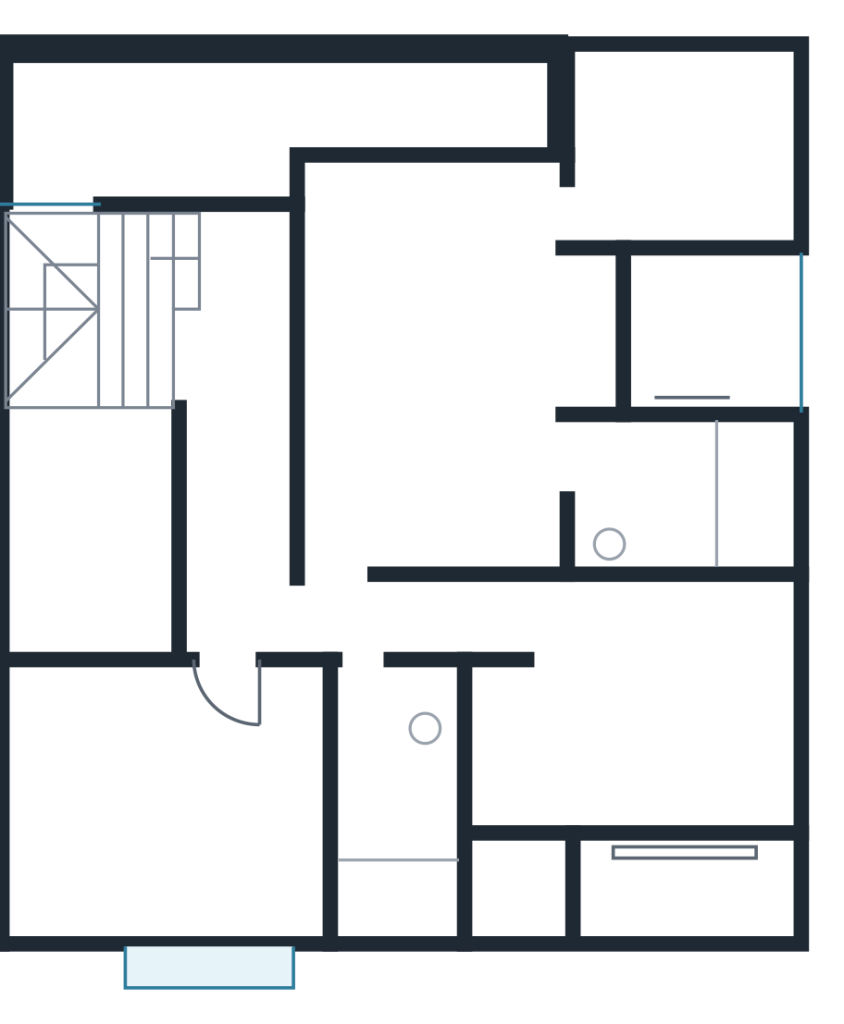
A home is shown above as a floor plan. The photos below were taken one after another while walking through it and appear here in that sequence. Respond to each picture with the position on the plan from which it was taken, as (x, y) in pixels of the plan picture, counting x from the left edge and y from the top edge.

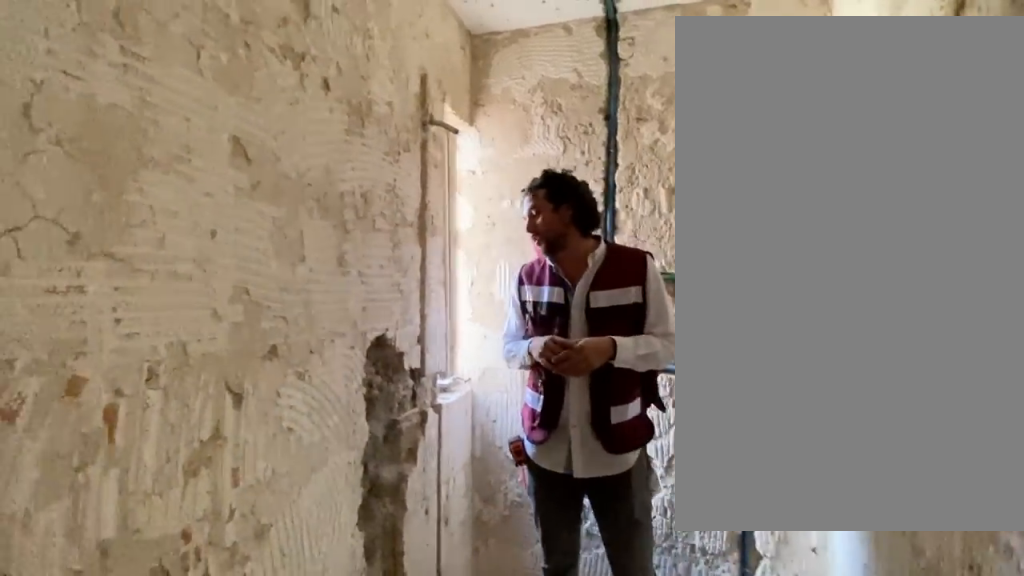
(368, 679)
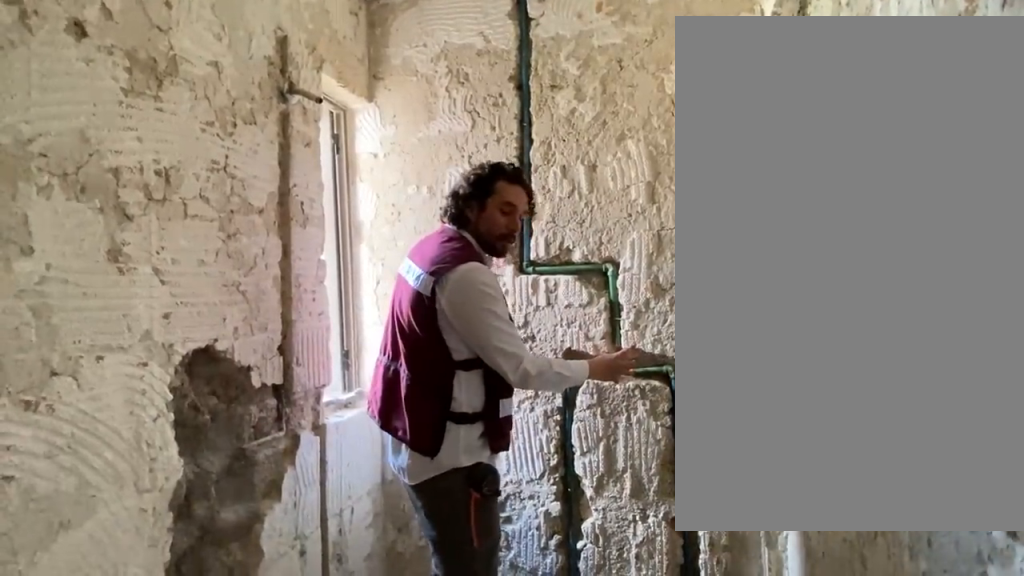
(389, 770)
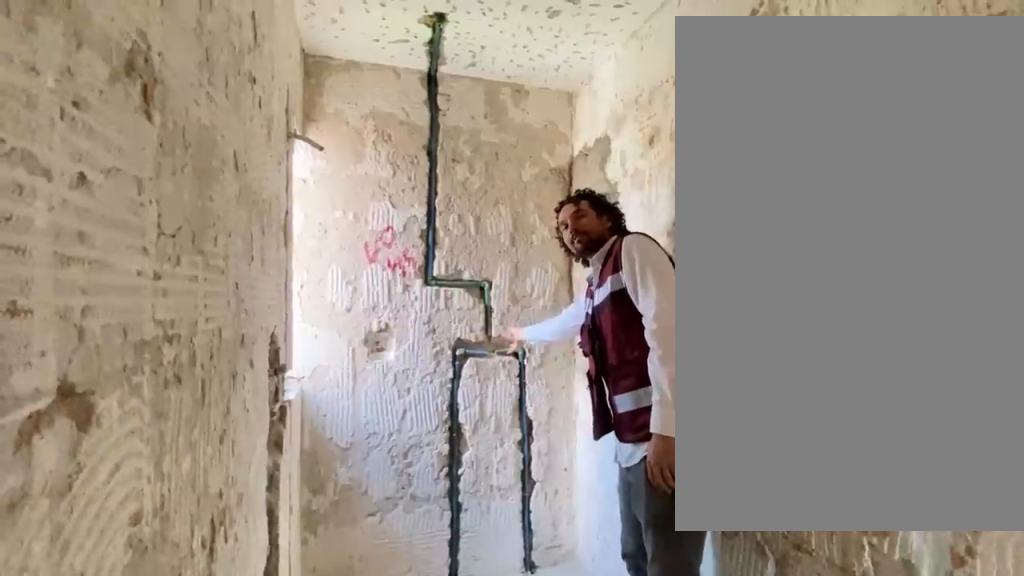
(375, 702)
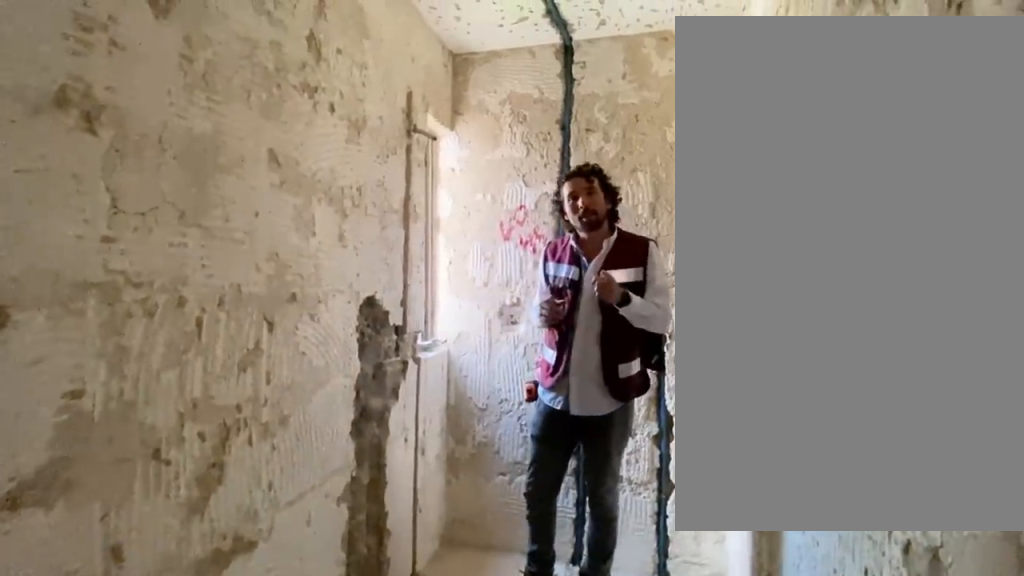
(365, 790)
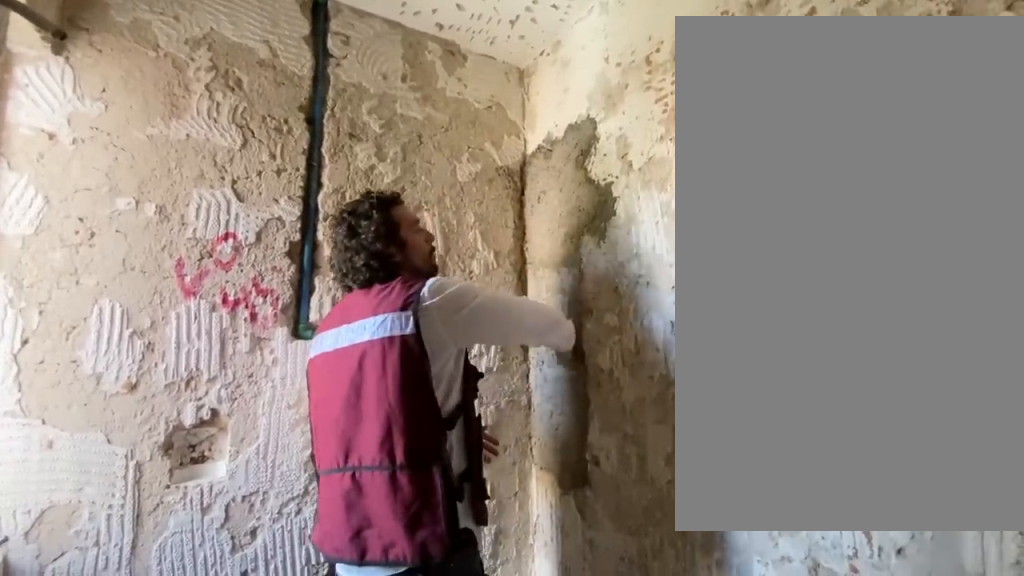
(382, 798)
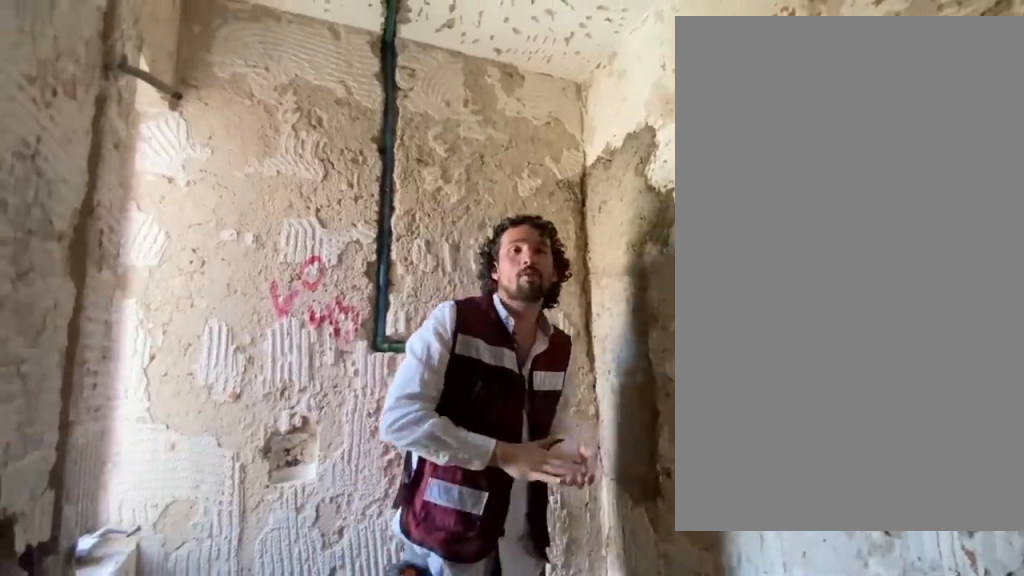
(381, 799)
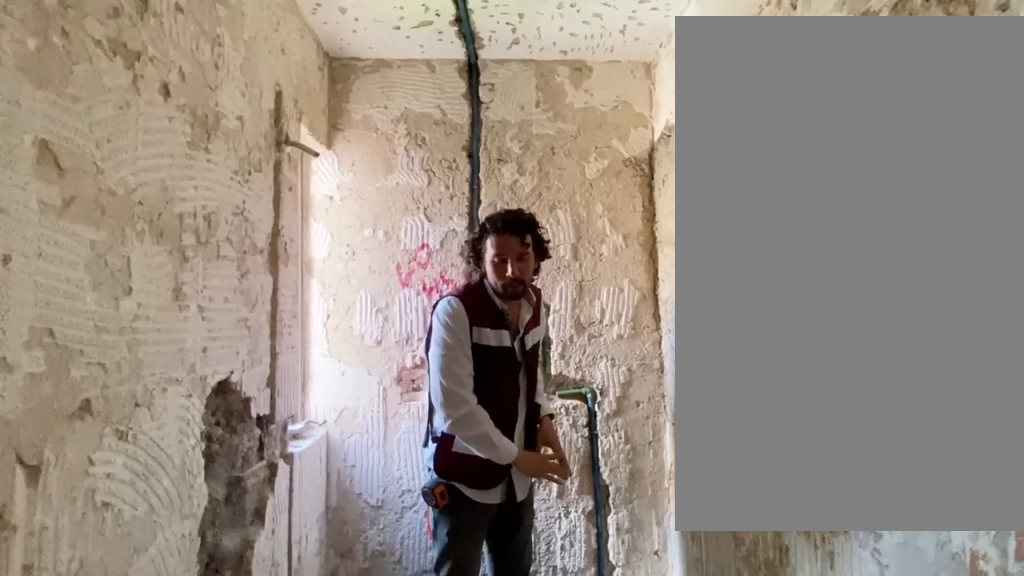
(382, 796)
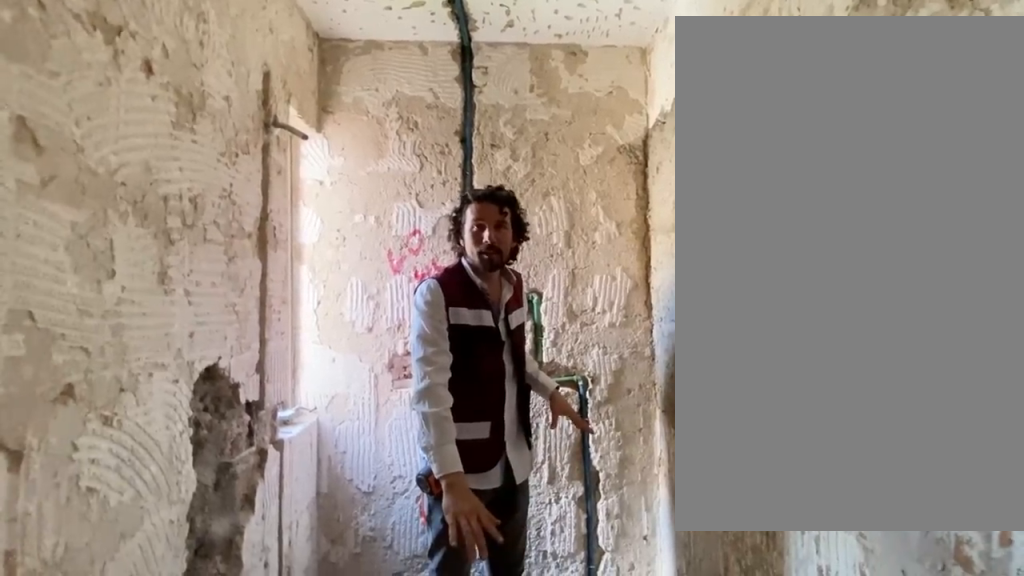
(382, 796)
